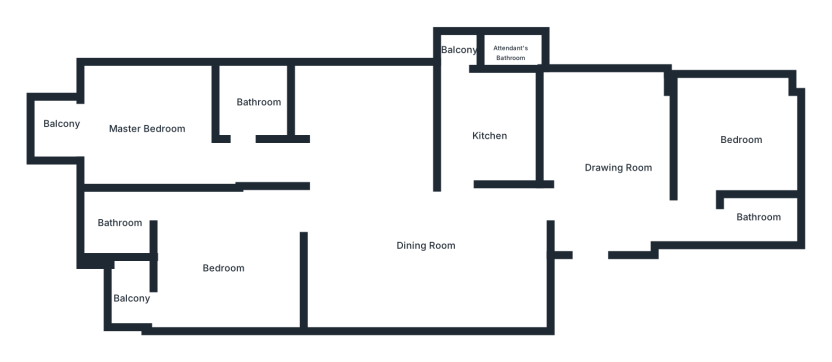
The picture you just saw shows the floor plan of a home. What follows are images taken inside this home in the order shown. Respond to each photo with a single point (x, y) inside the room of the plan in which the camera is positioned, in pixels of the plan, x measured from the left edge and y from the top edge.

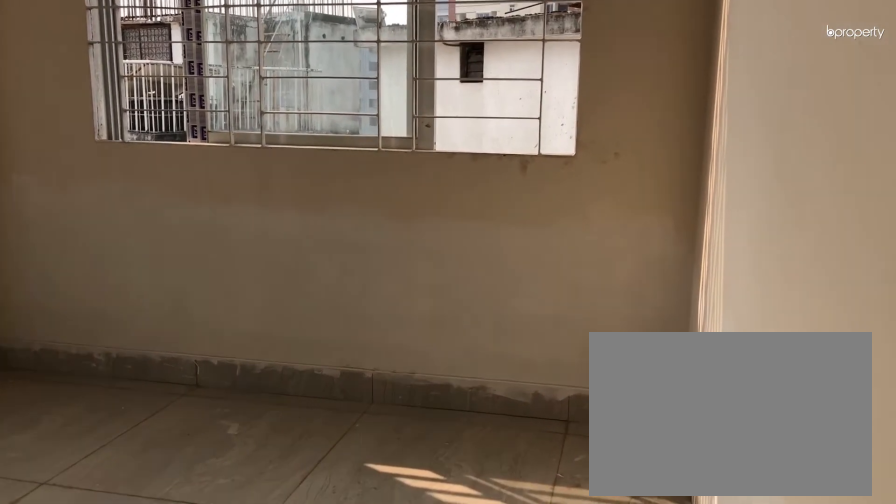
(744, 139)
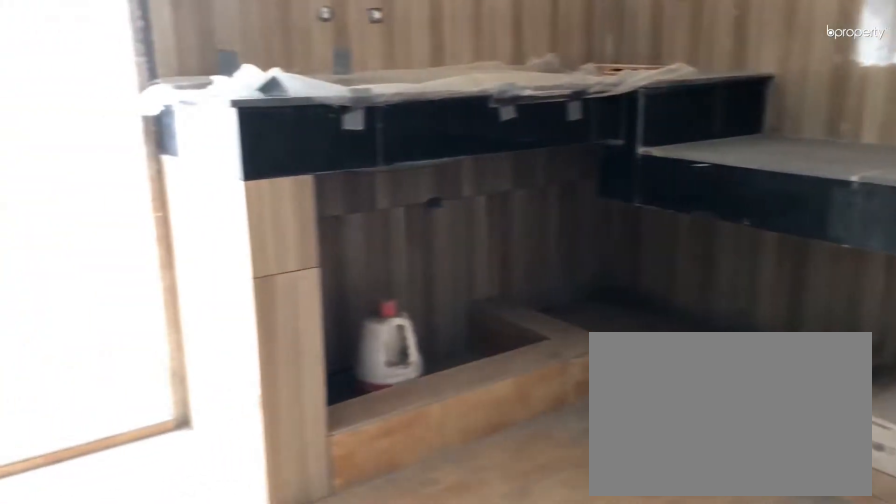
(491, 137)
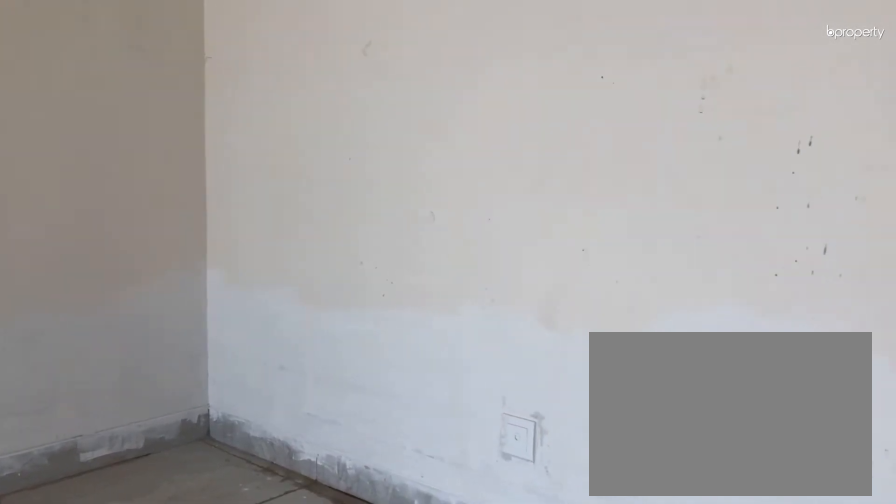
(143, 131)
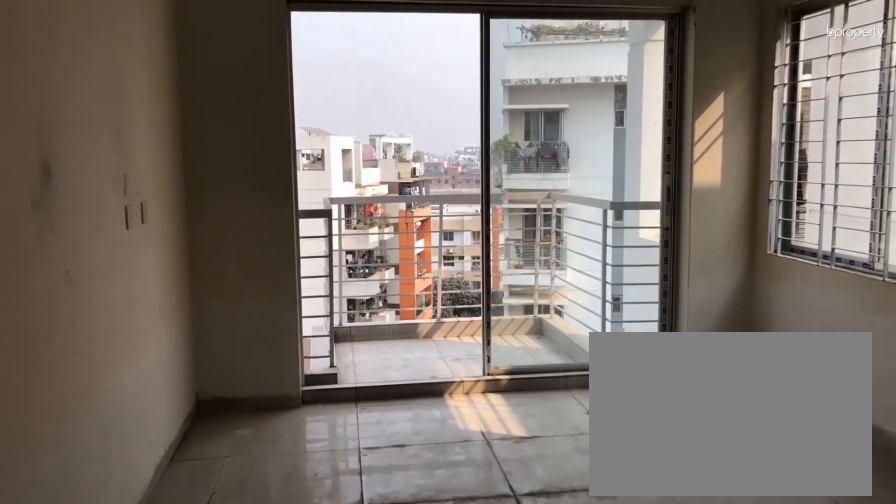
(143, 131)
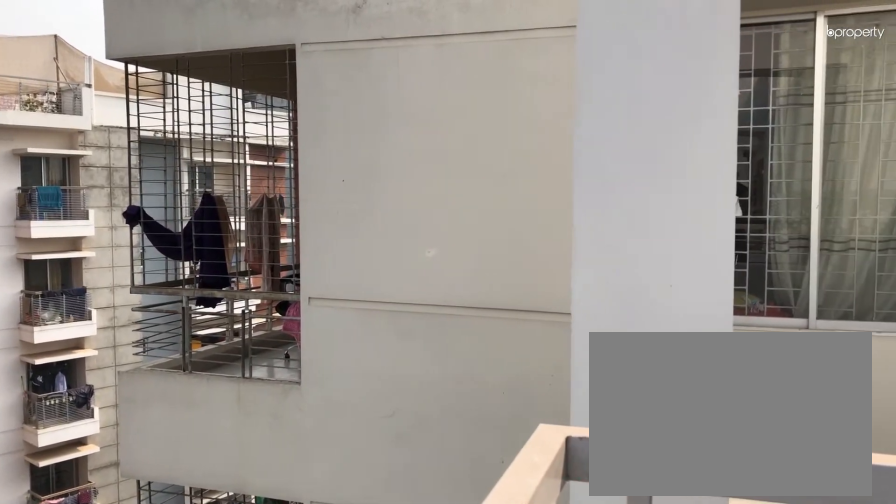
(63, 126)
